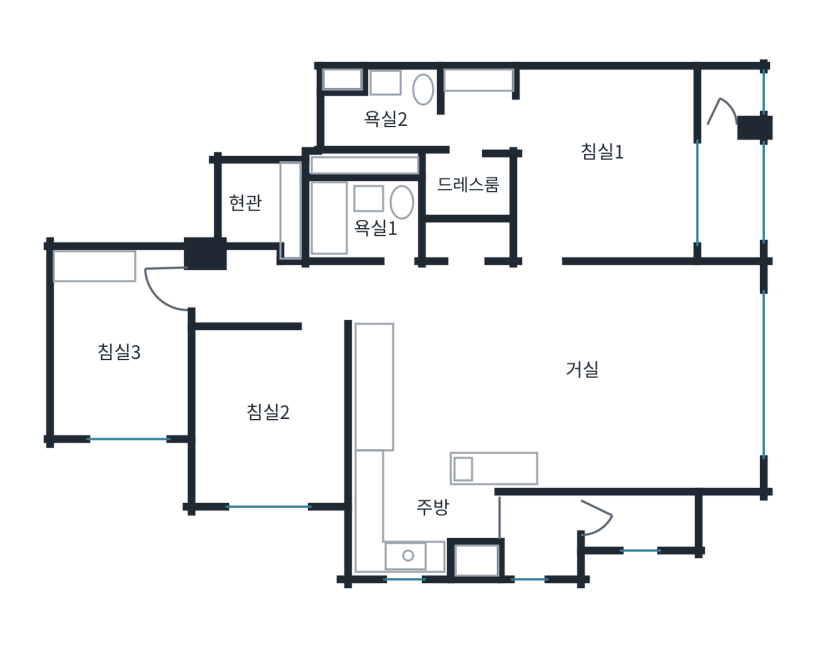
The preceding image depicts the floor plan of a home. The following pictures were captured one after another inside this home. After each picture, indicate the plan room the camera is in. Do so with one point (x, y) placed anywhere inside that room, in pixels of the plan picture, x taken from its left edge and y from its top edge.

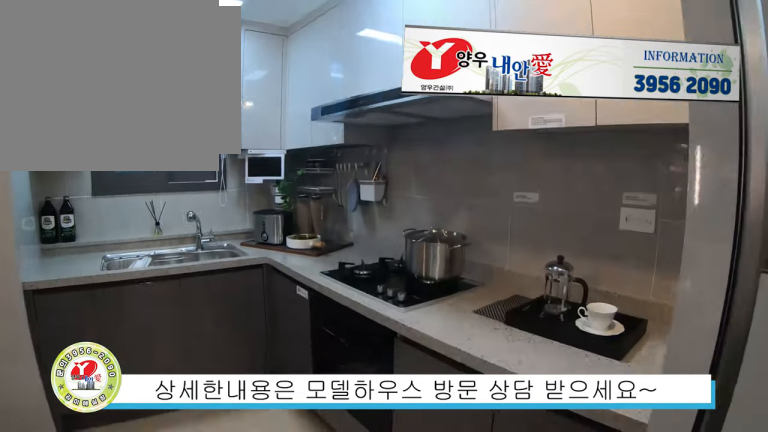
(438, 516)
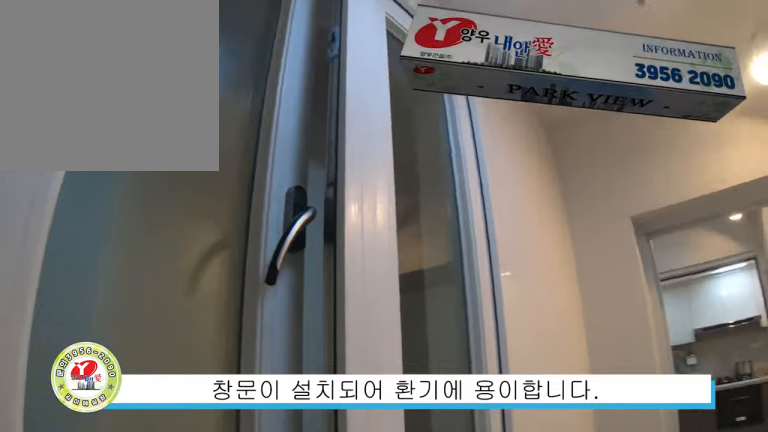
(558, 536)
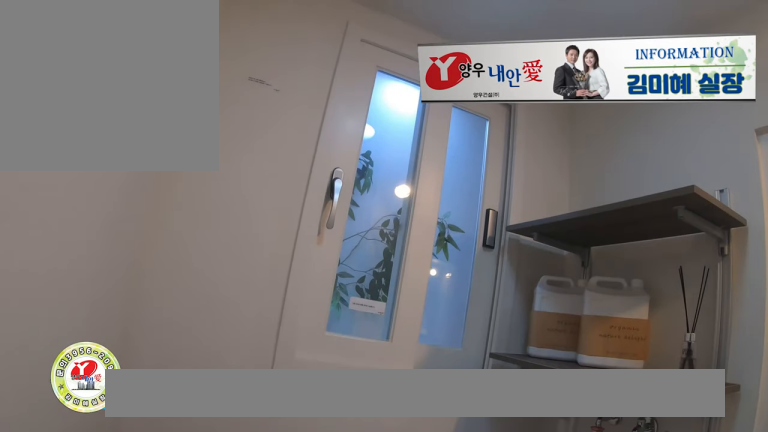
(558, 536)
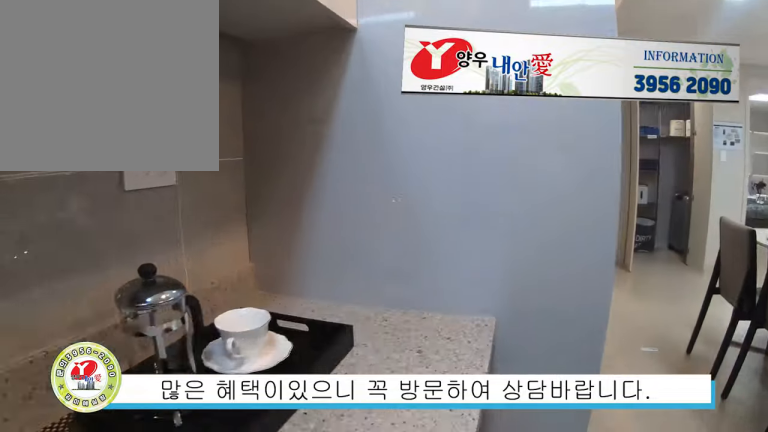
(445, 452)
